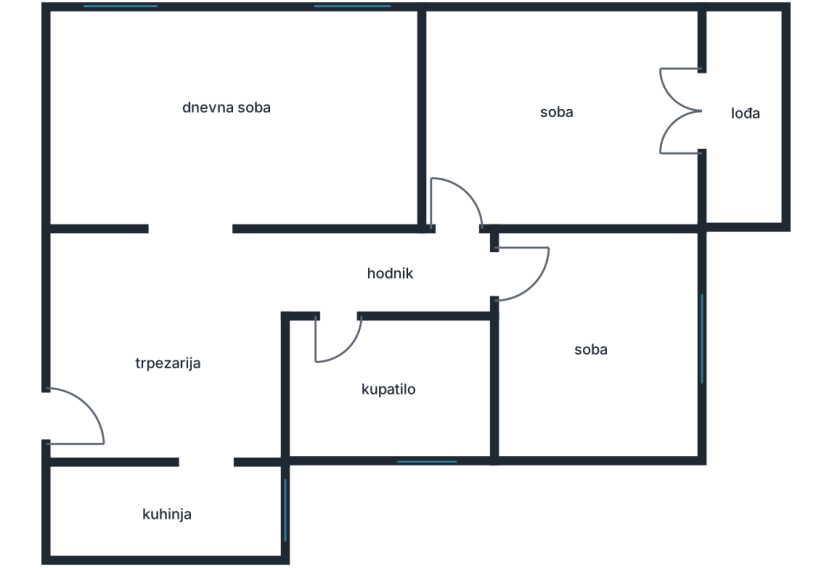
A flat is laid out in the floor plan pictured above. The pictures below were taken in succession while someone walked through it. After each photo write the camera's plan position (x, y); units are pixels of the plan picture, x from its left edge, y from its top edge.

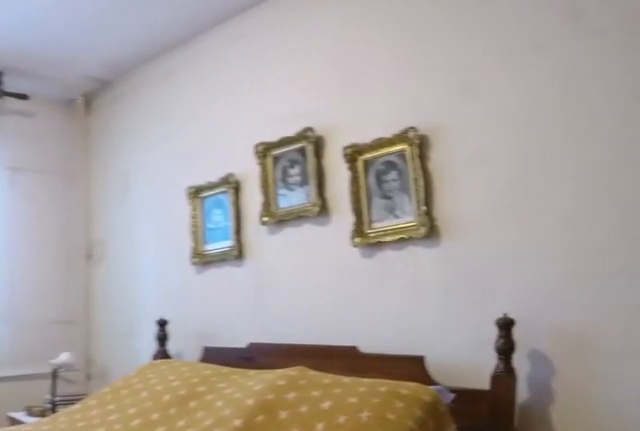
(499, 274)
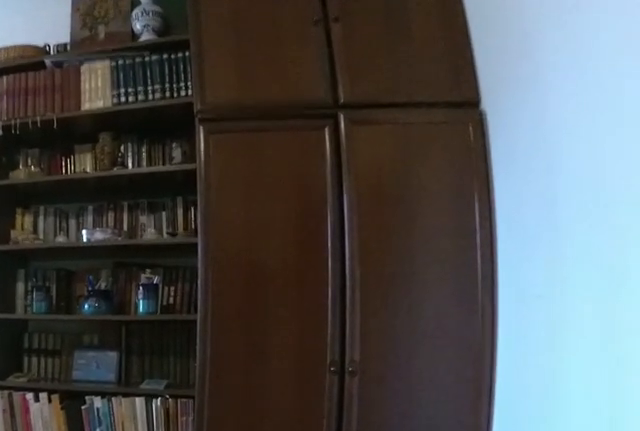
(265, 205)
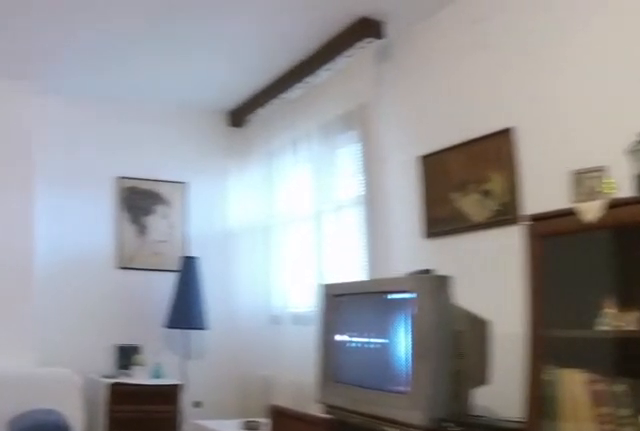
(328, 170)
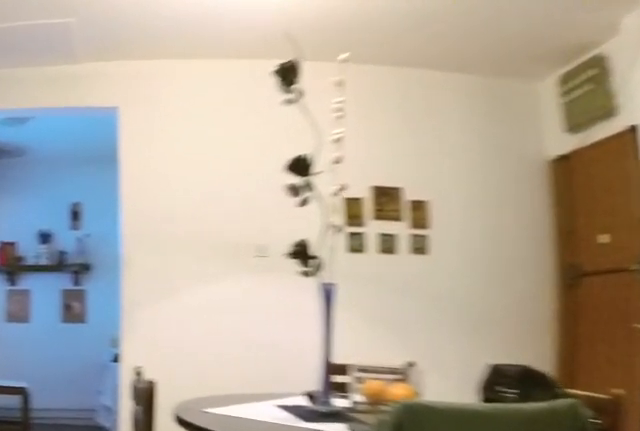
(198, 197)
